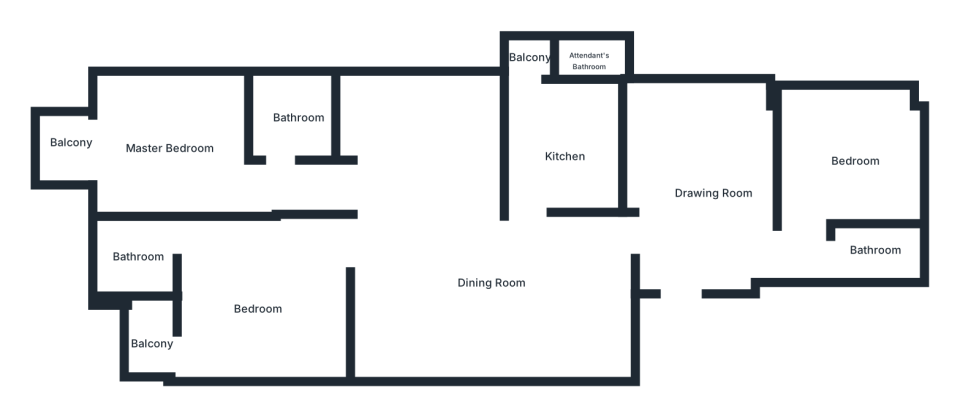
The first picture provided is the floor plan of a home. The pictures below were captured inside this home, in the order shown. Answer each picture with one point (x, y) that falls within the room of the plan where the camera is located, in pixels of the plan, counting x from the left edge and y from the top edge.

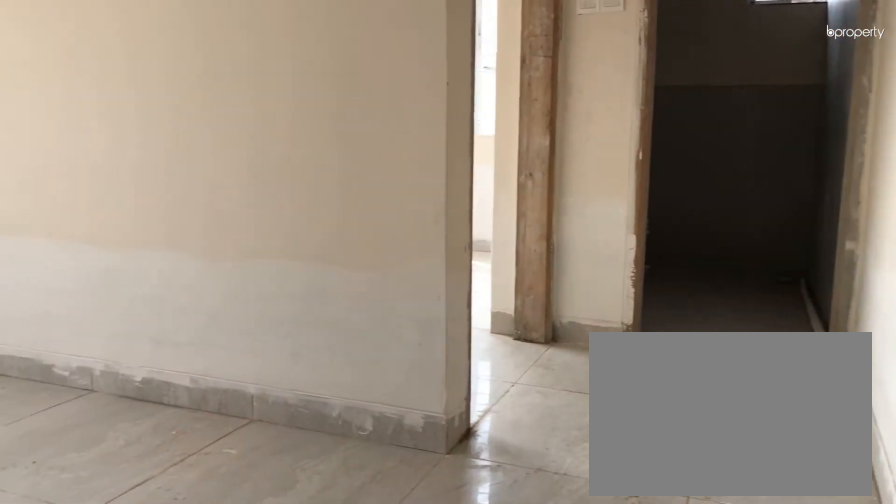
(716, 195)
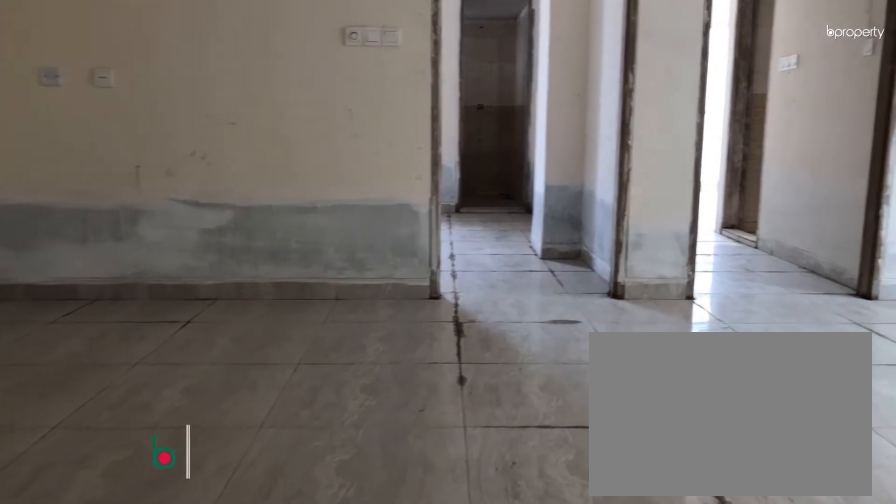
(496, 287)
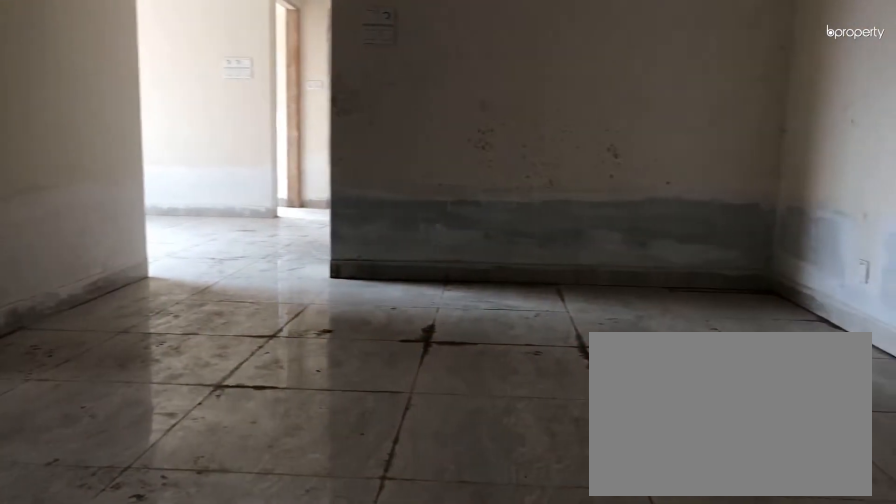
(496, 287)
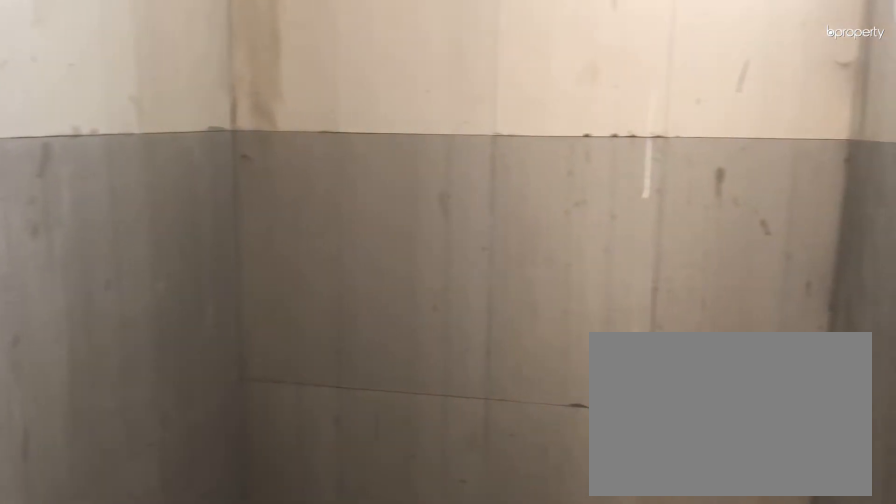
(876, 250)
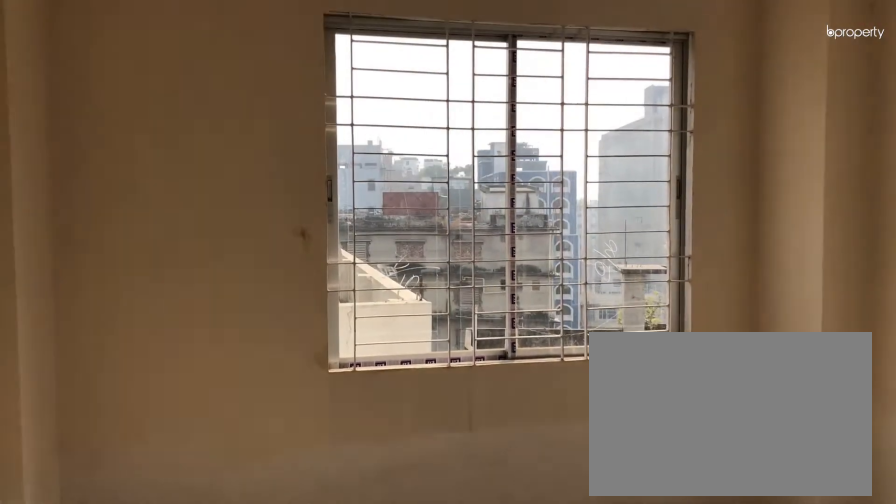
(858, 160)
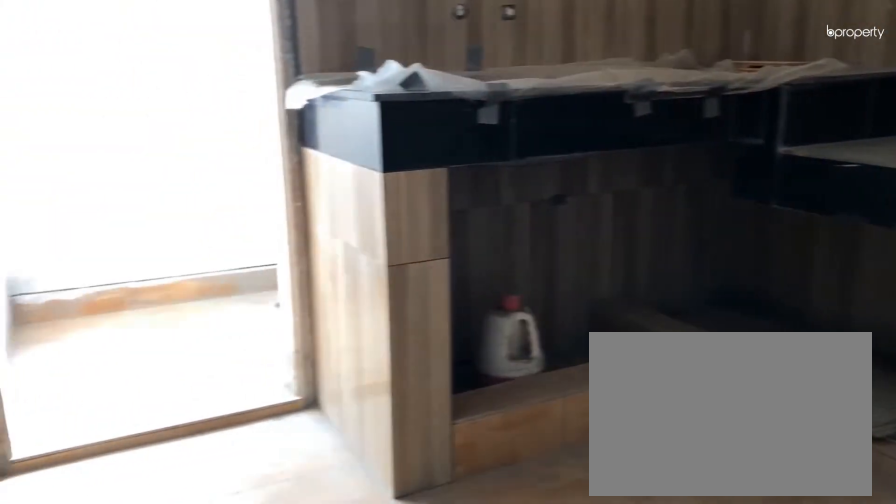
(567, 158)
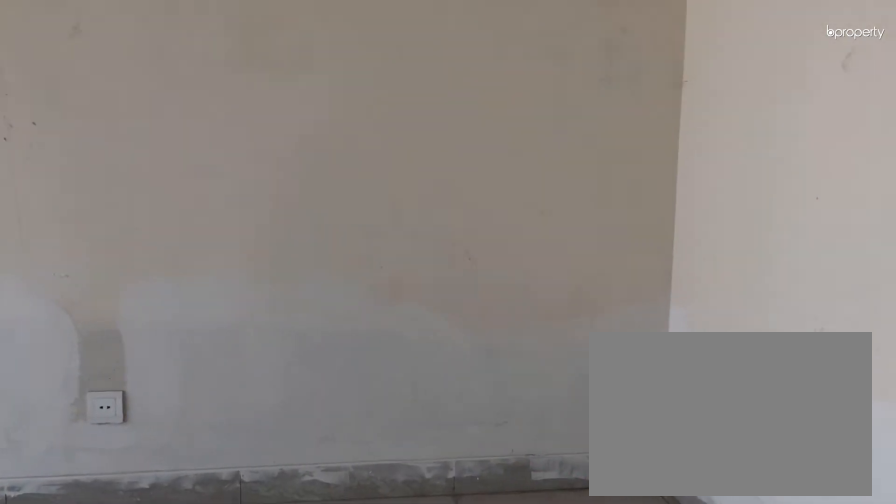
(165, 151)
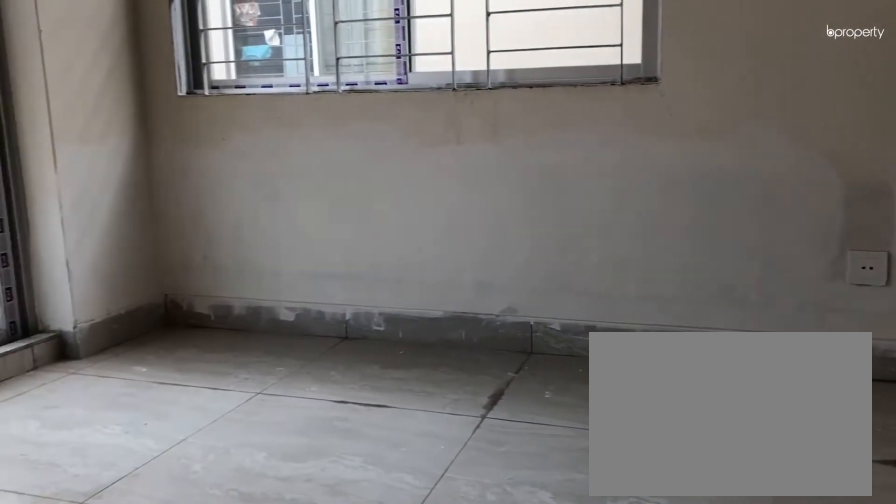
(165, 151)
